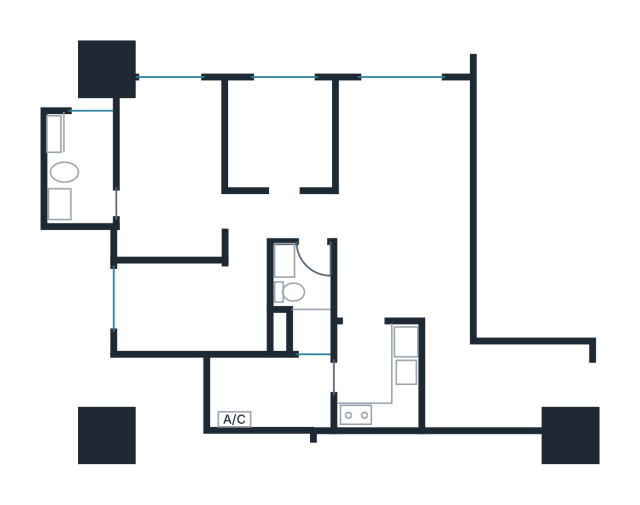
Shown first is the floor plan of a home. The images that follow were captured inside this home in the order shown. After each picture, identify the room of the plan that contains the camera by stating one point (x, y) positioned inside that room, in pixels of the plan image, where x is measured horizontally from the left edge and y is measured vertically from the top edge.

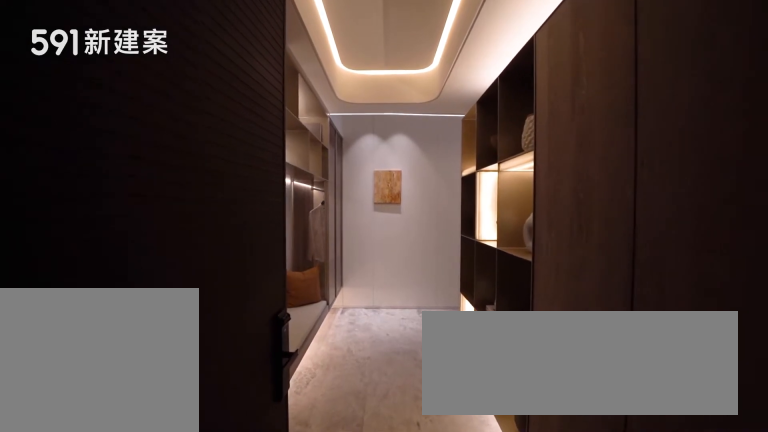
(563, 378)
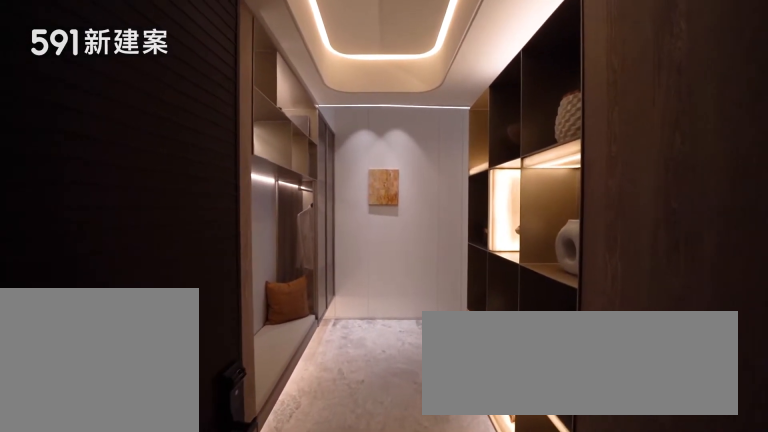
(563, 378)
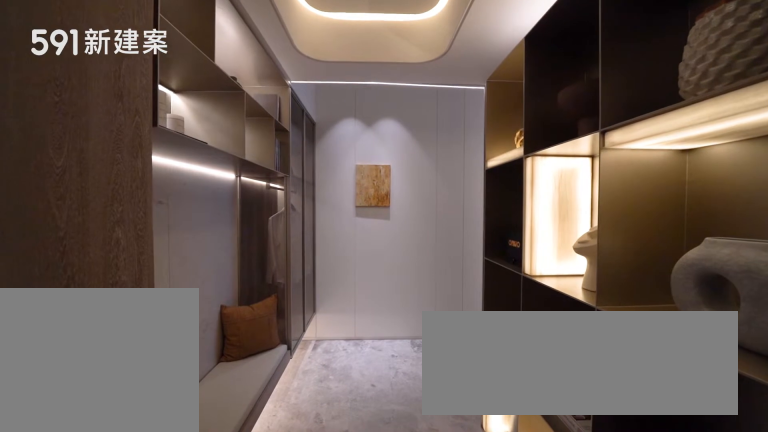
(479, 388)
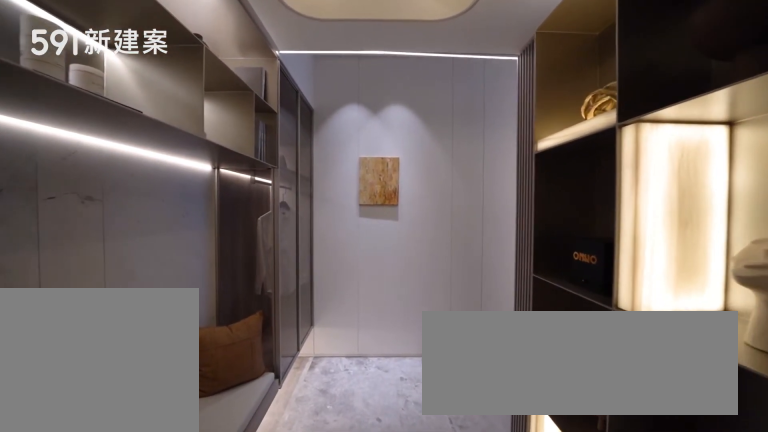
(479, 388)
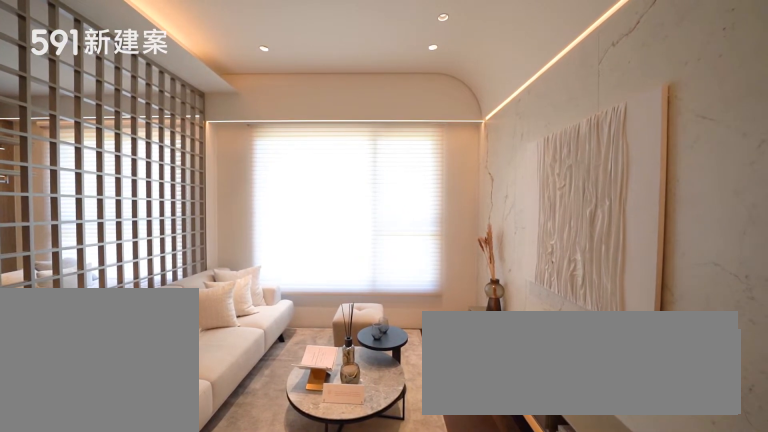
(402, 136)
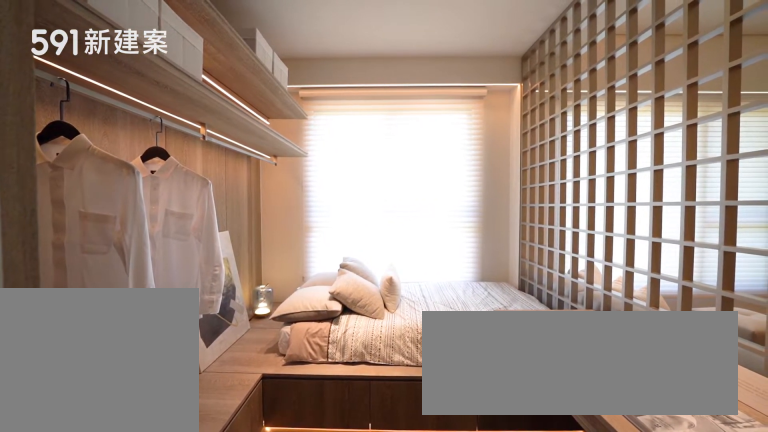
(277, 131)
